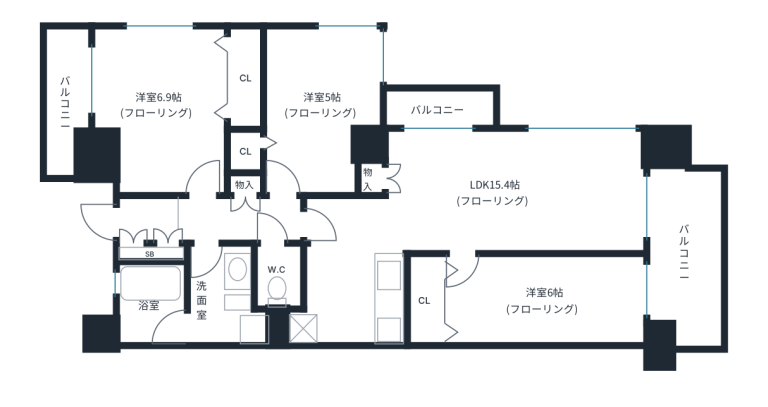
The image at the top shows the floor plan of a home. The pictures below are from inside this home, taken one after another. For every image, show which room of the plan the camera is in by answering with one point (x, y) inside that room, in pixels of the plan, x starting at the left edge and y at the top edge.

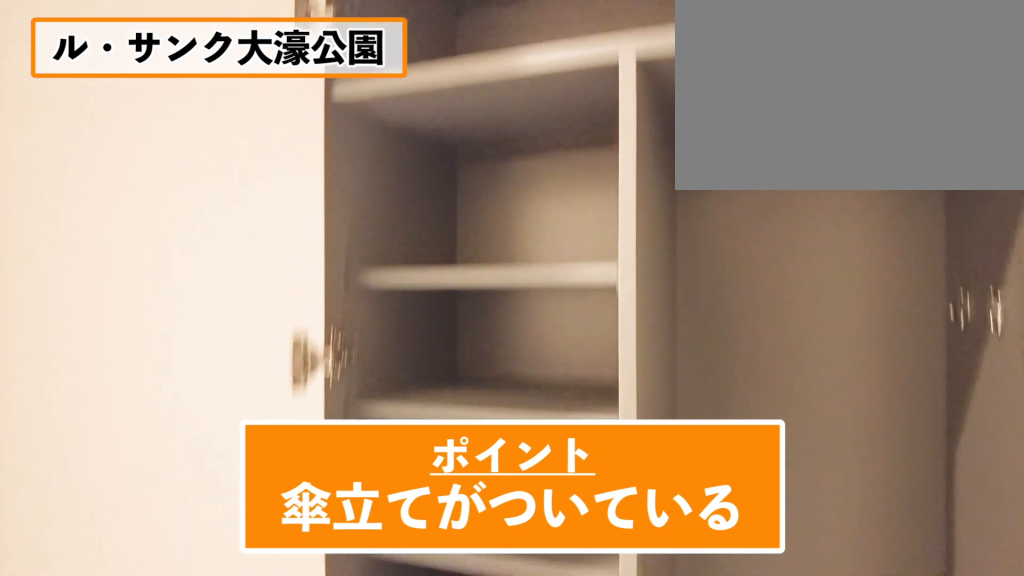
(139, 223)
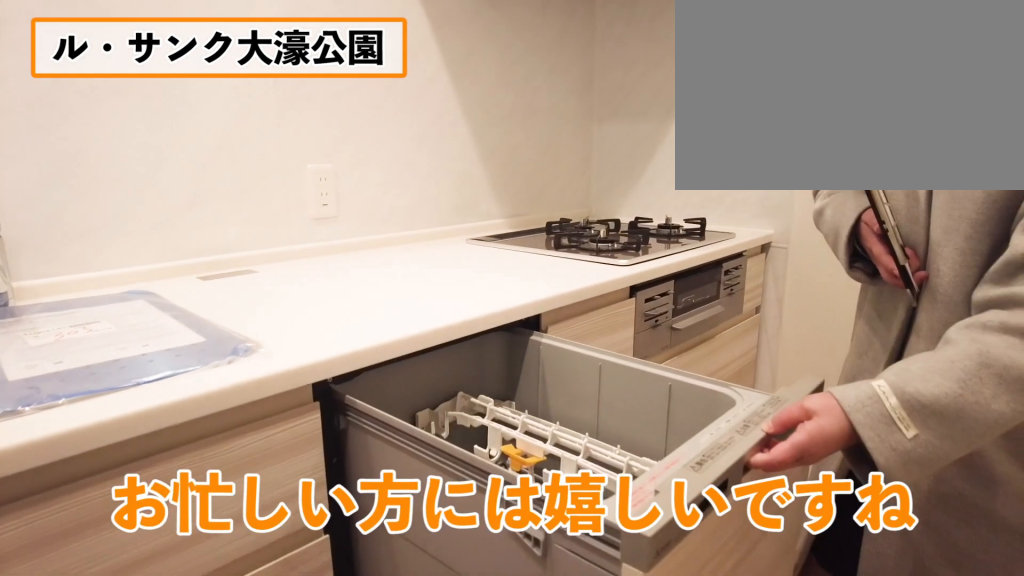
(349, 306)
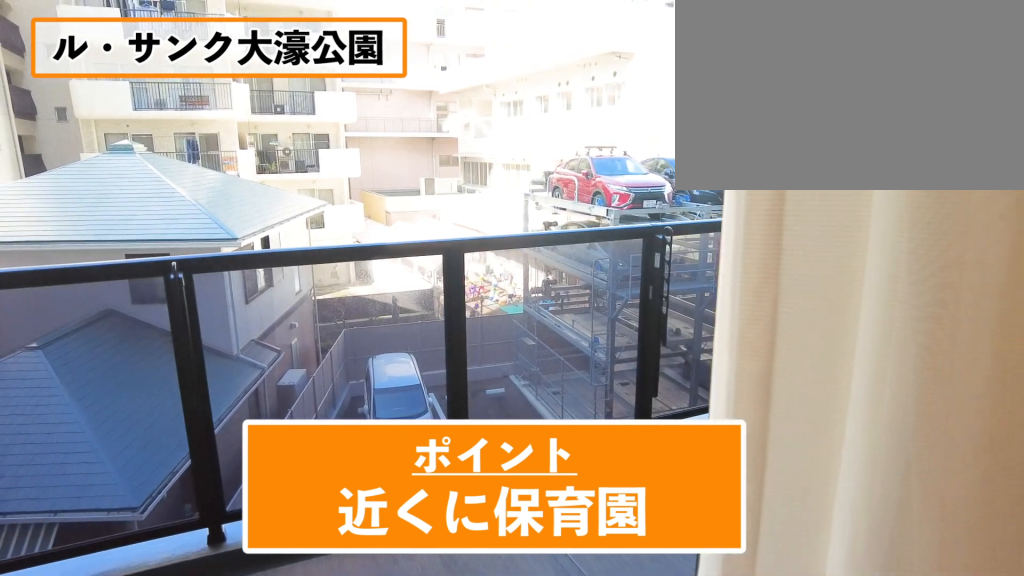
(444, 107)
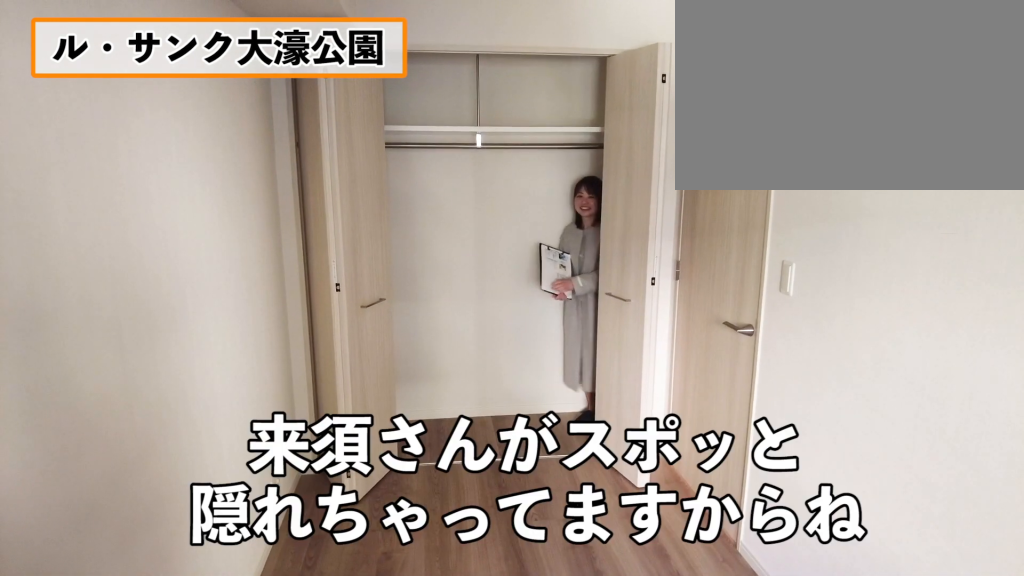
(545, 300)
